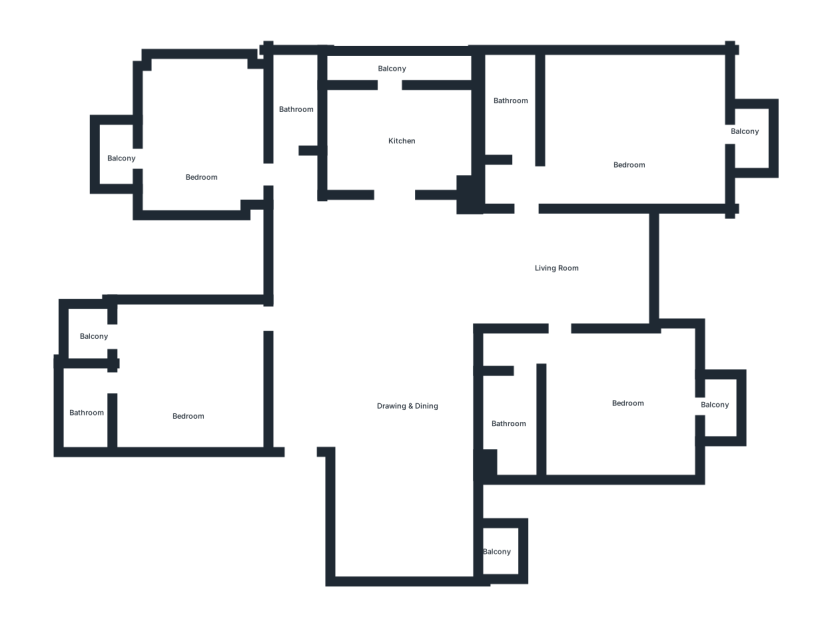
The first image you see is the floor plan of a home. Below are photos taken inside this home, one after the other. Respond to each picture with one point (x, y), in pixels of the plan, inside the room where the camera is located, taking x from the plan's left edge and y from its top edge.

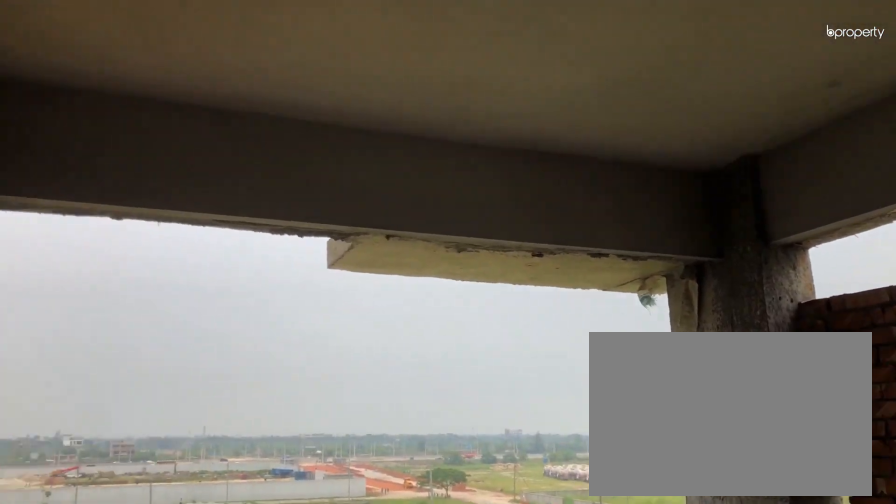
(192, 157)
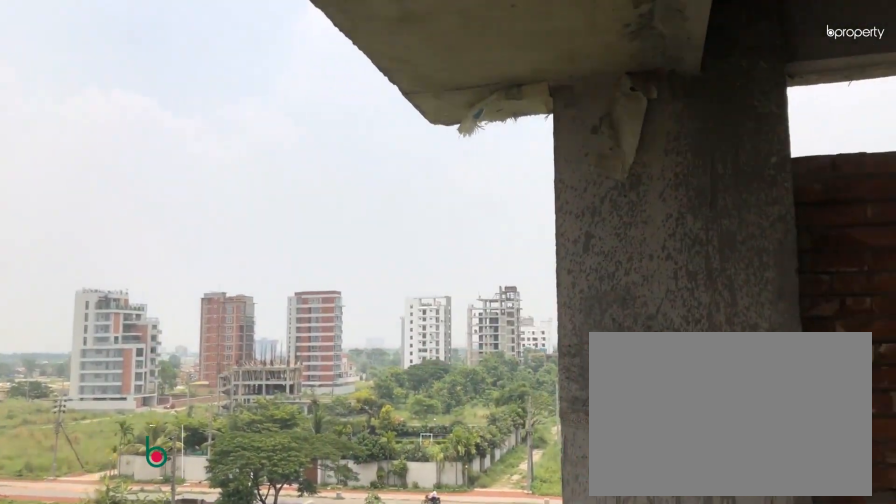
(119, 157)
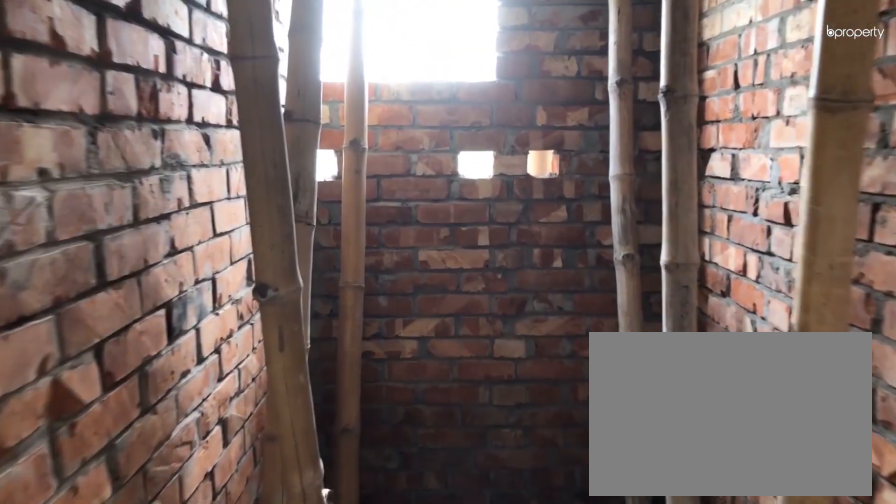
(293, 81)
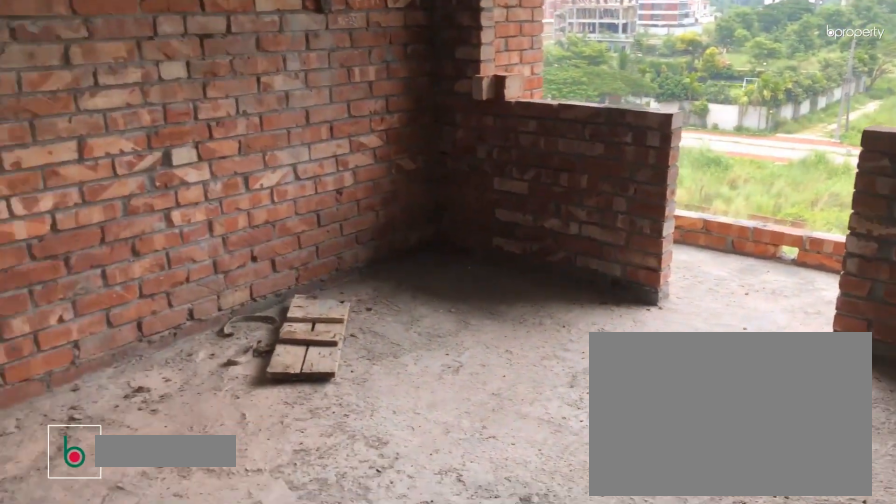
(393, 135)
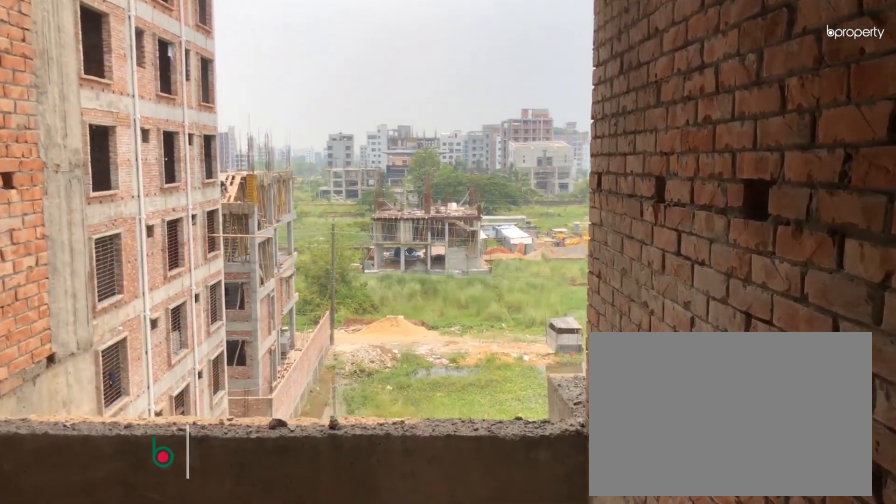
(575, 268)
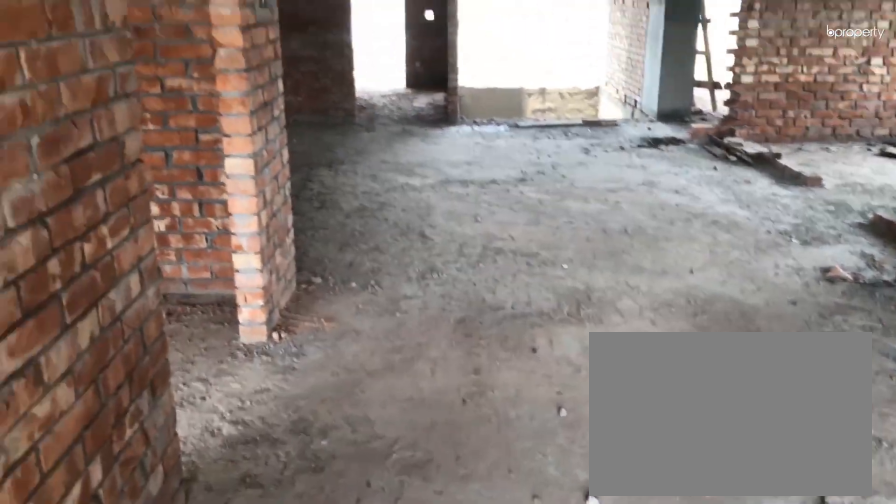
(575, 268)
